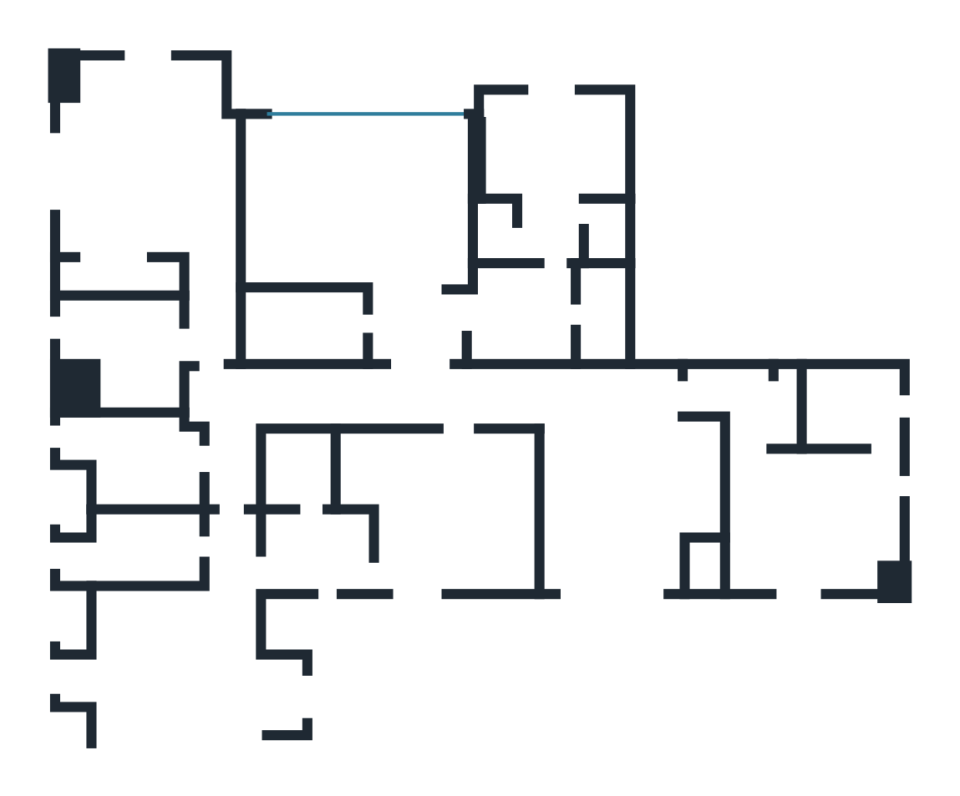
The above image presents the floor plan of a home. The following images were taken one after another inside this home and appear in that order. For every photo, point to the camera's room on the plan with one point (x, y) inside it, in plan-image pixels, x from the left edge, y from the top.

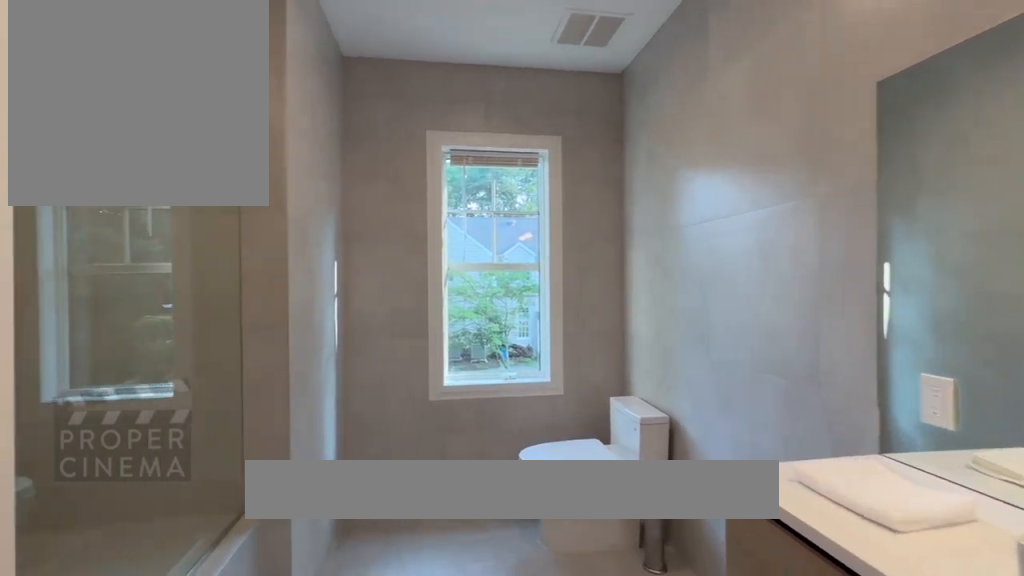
(123, 355)
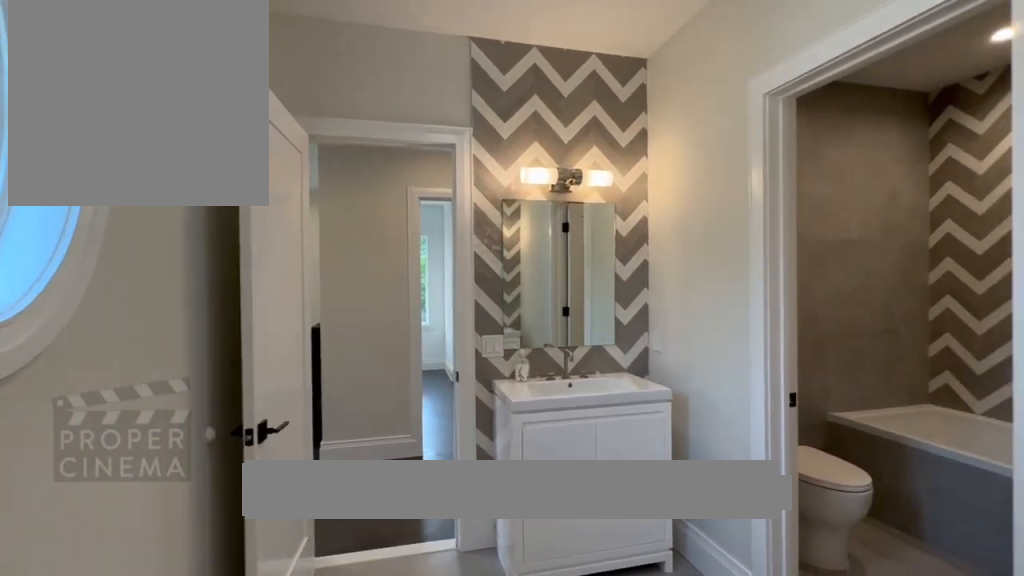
(316, 510)
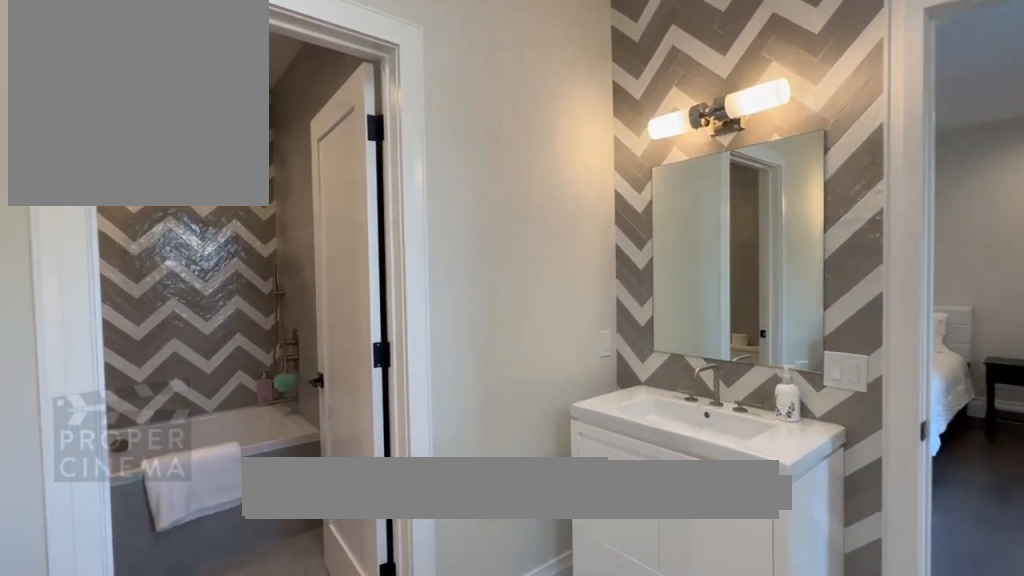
(316, 510)
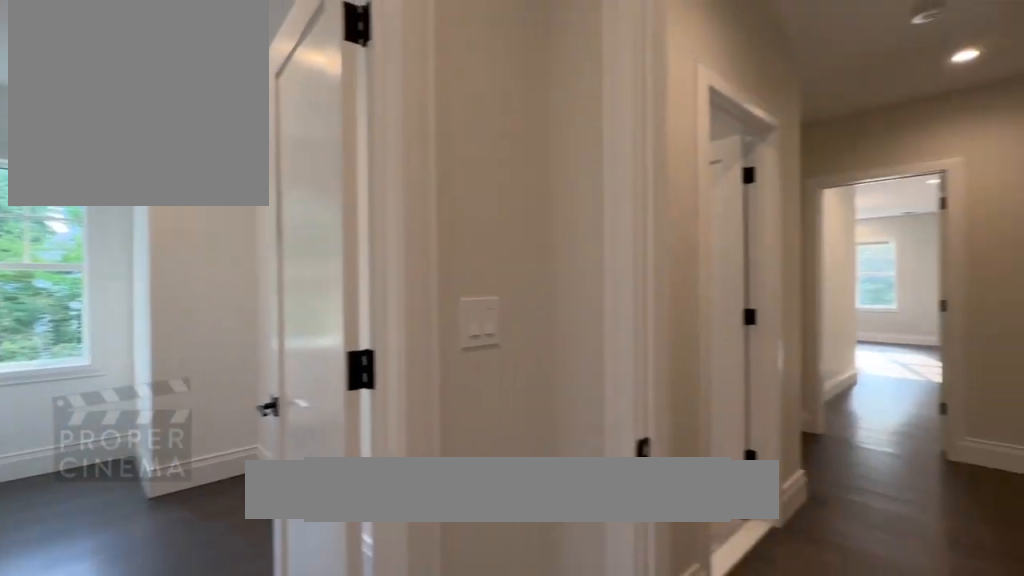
(180, 645)
